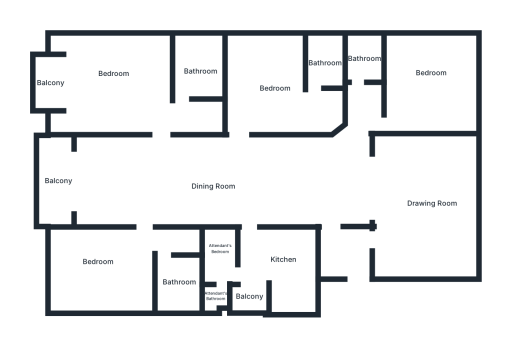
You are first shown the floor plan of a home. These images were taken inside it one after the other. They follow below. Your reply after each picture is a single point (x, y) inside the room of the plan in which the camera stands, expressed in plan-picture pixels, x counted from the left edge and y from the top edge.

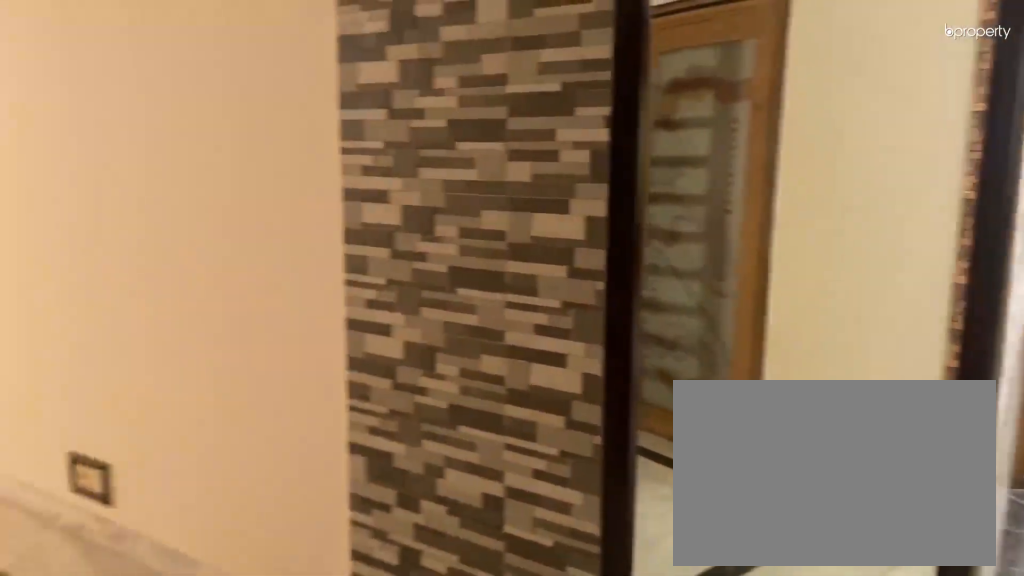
(255, 177)
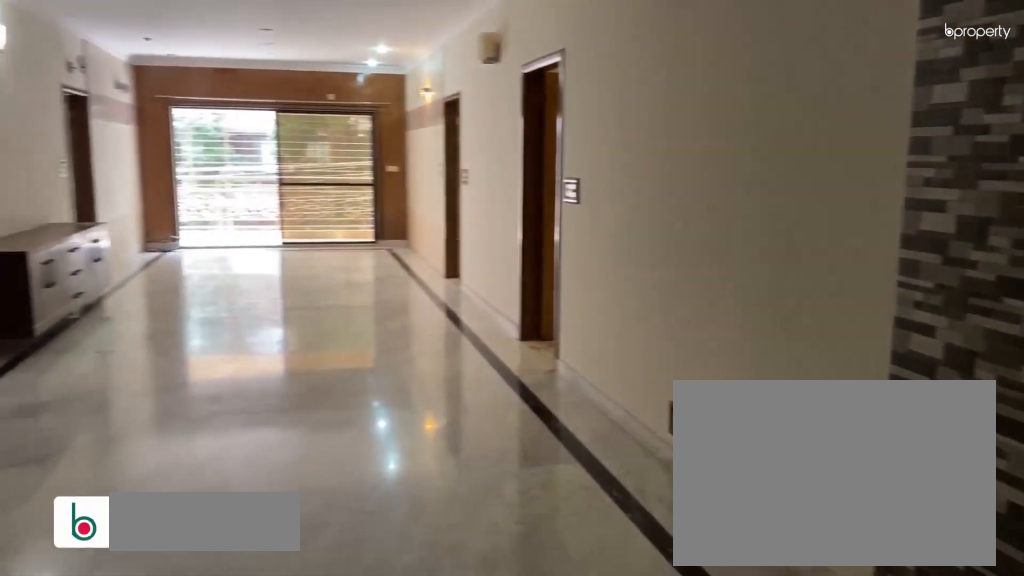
(255, 177)
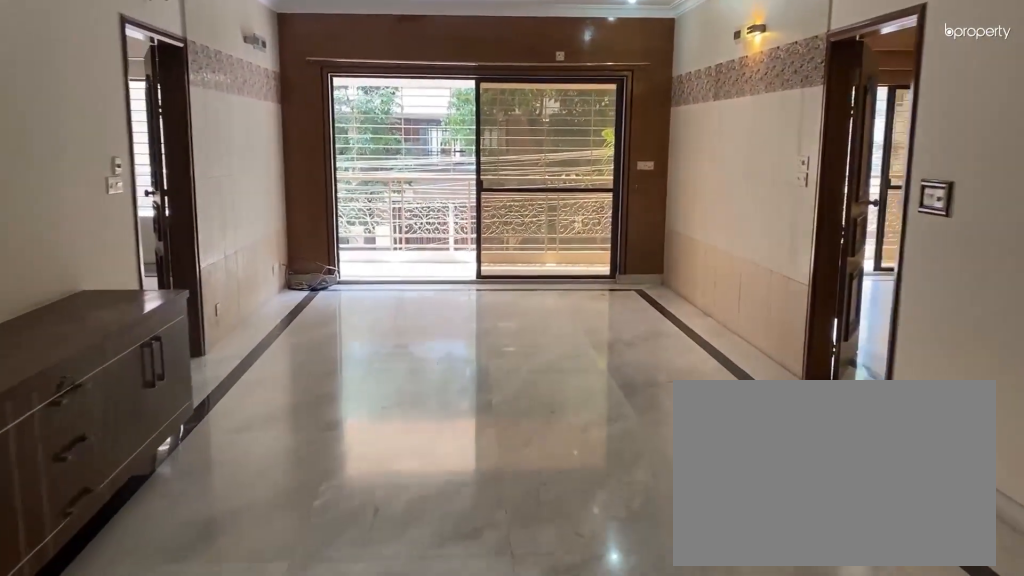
(142, 177)
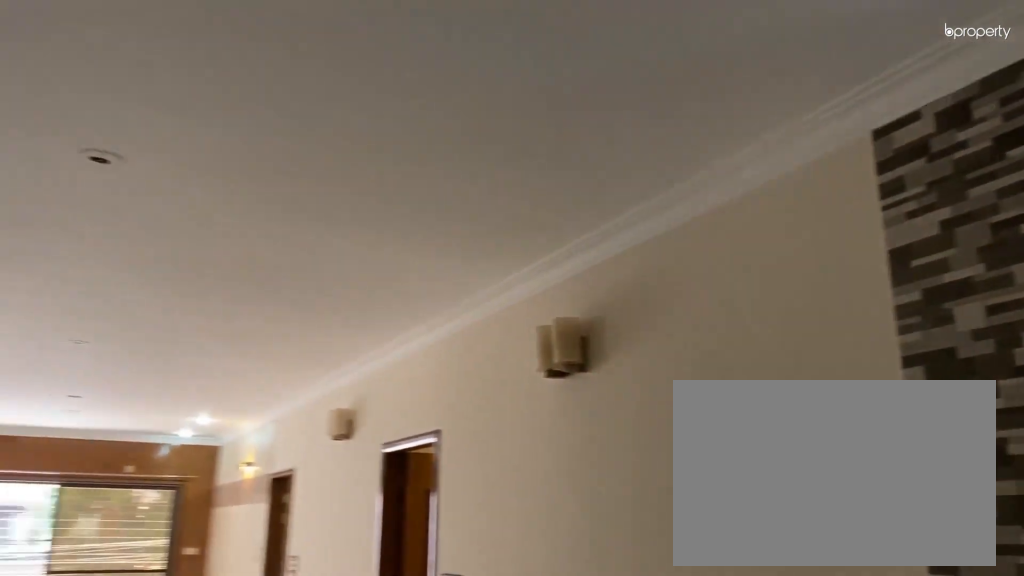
(271, 177)
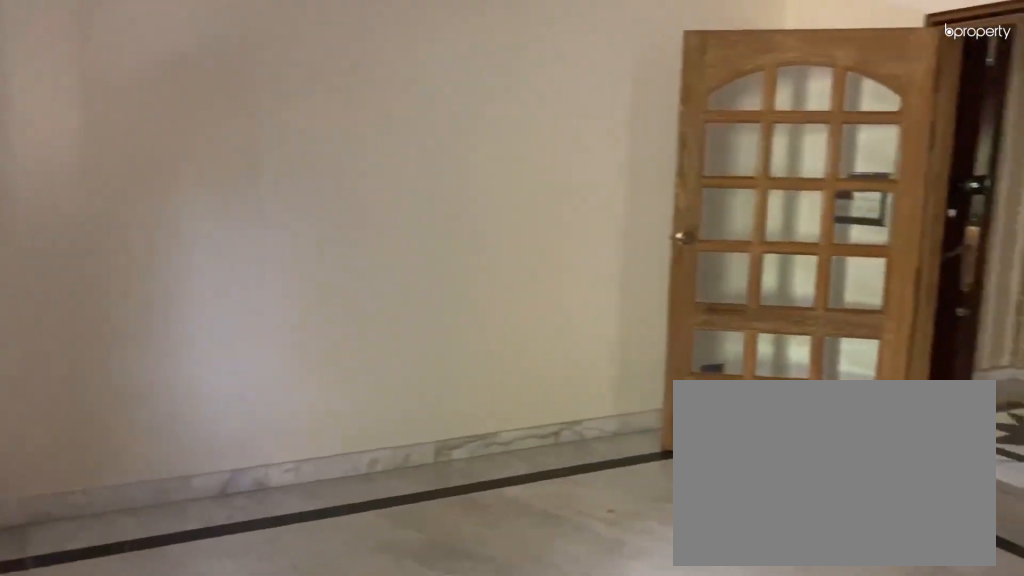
(423, 184)
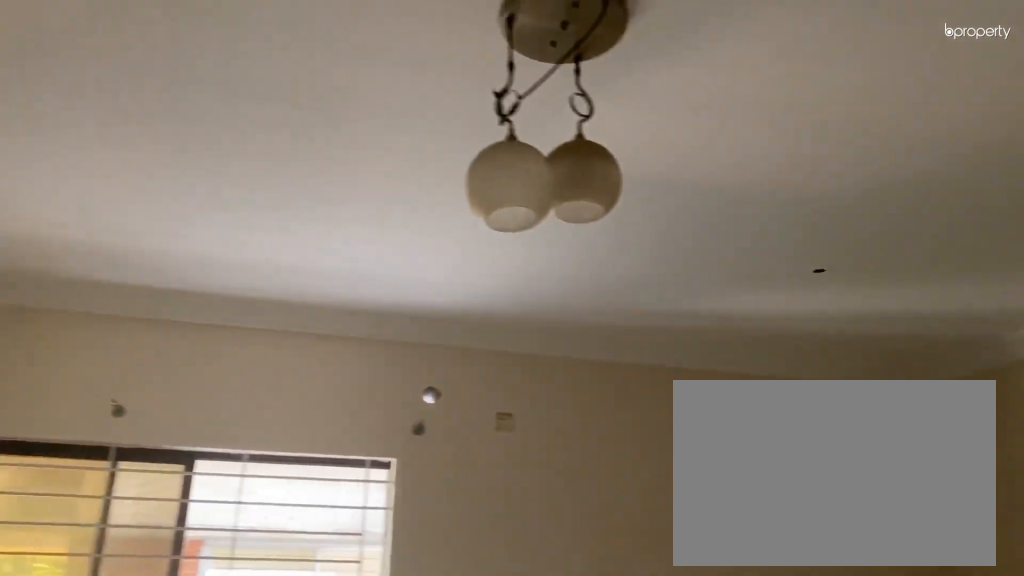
(423, 184)
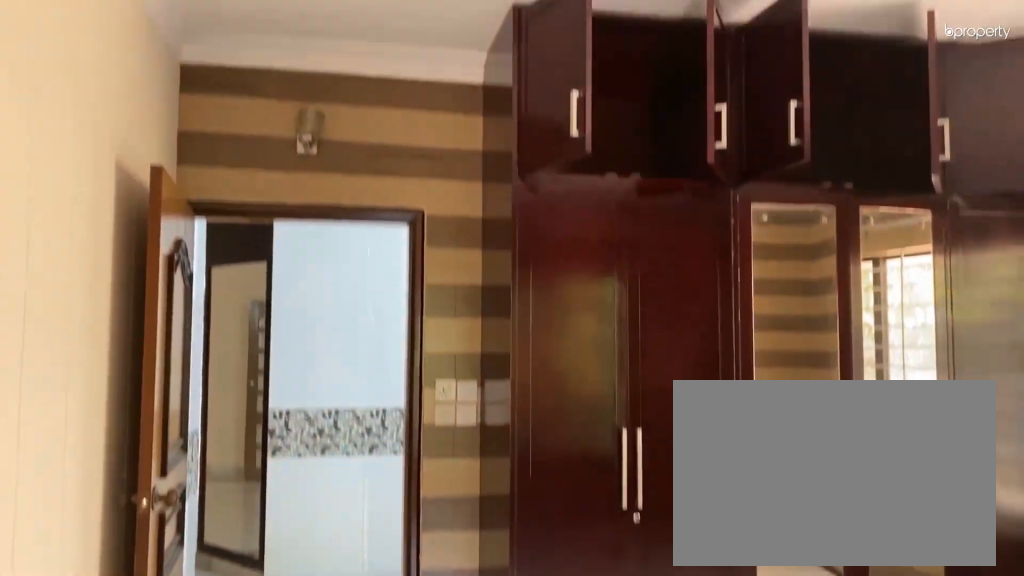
(430, 76)
